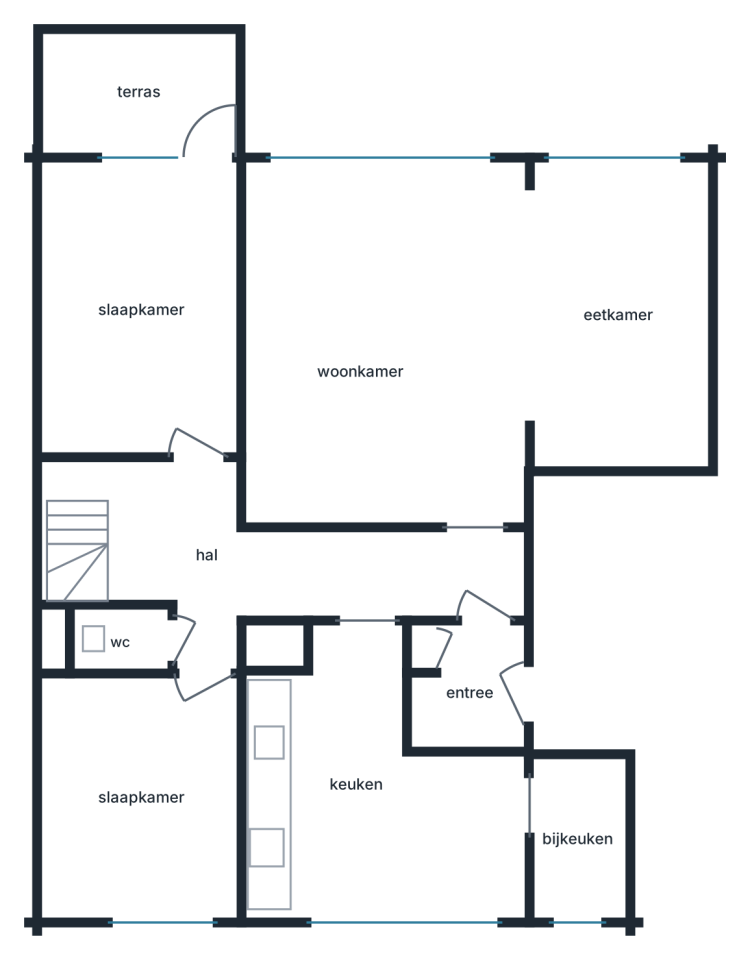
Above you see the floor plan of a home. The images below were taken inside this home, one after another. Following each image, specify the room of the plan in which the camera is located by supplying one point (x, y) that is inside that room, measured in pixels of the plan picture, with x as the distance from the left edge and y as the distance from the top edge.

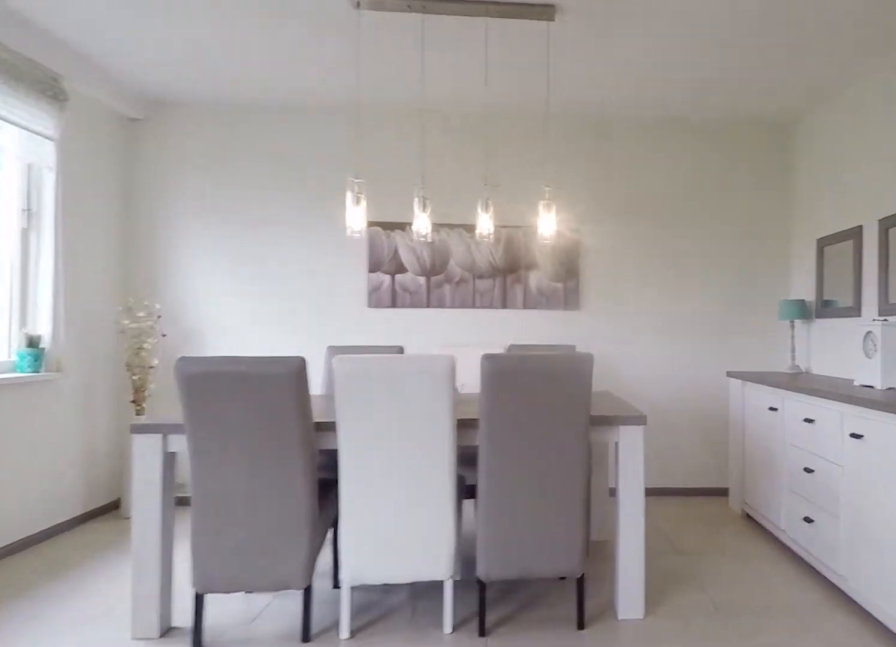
(386, 343)
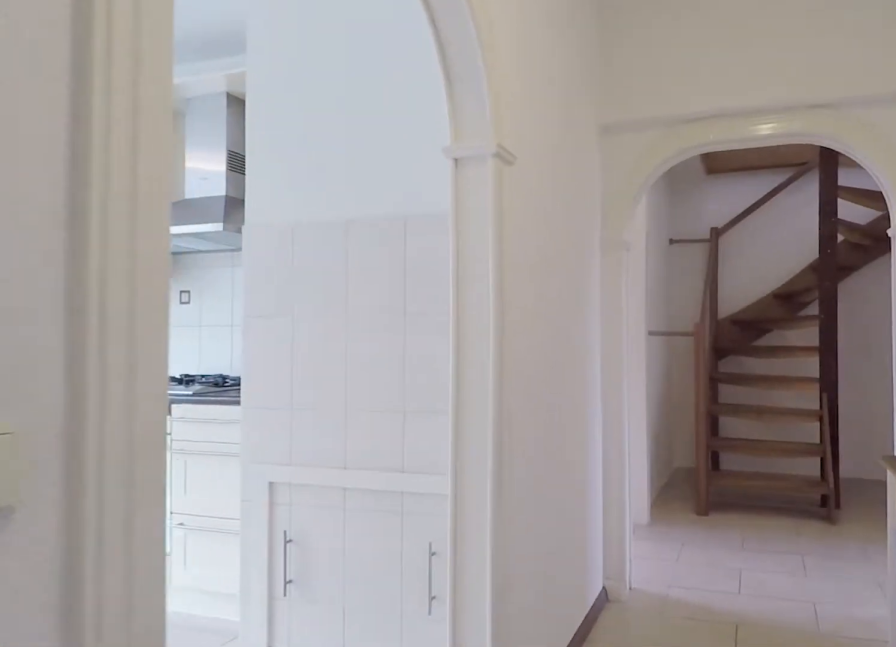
(314, 585)
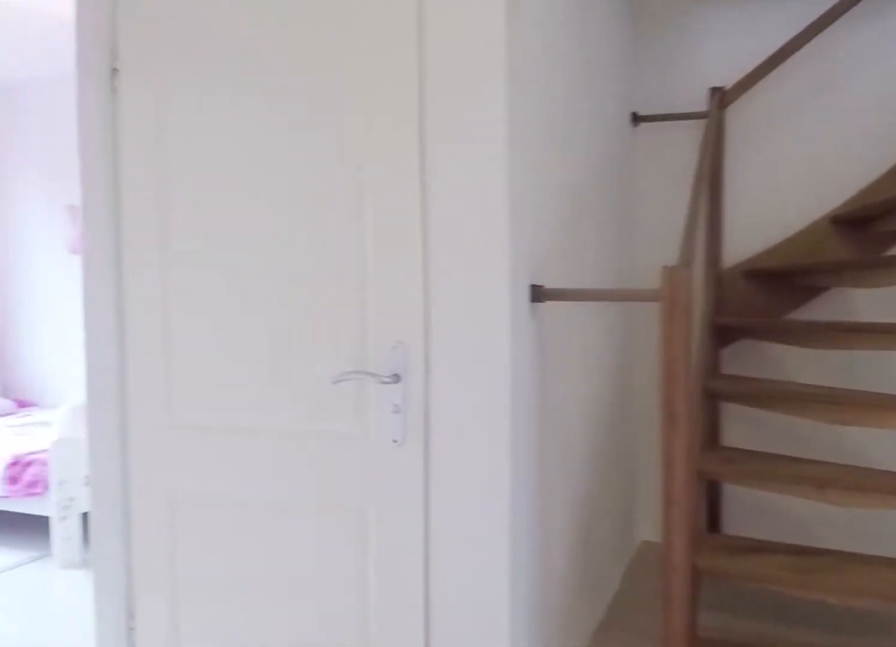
(313, 585)
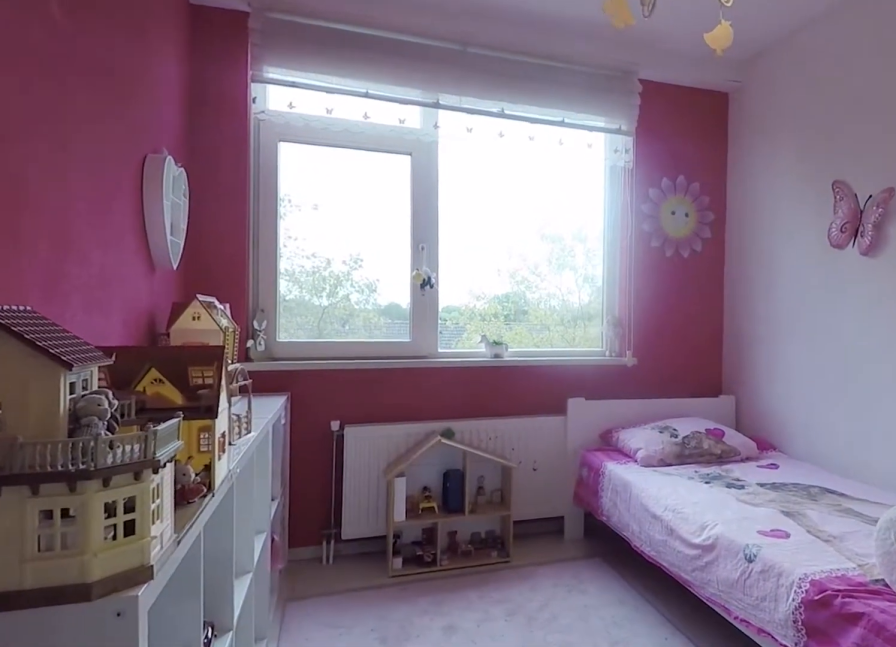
(142, 797)
